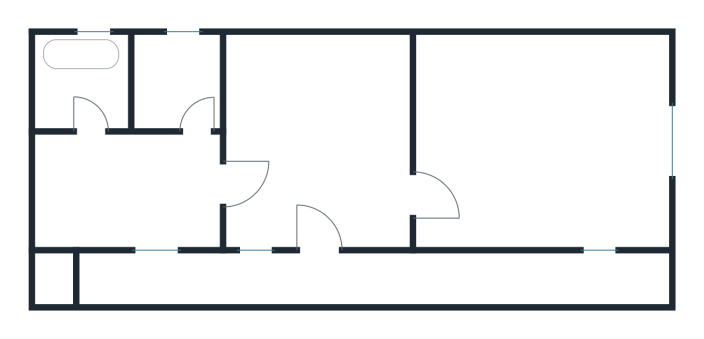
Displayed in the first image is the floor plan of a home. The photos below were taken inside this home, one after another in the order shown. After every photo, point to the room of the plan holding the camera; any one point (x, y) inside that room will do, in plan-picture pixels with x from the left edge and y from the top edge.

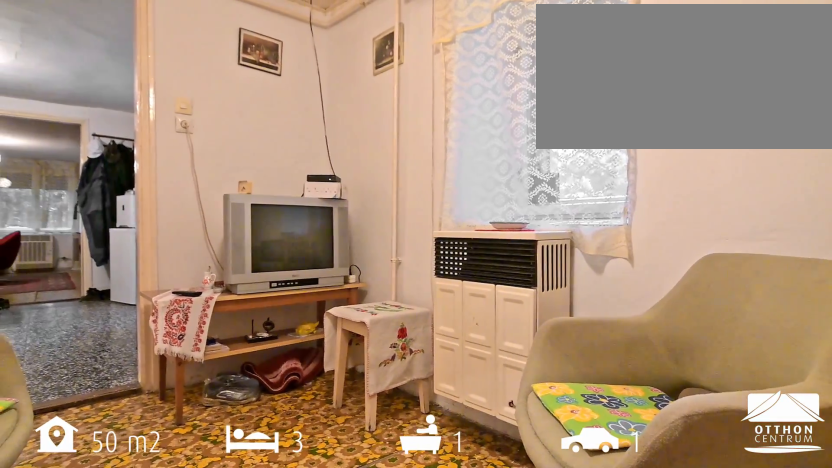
(114, 191)
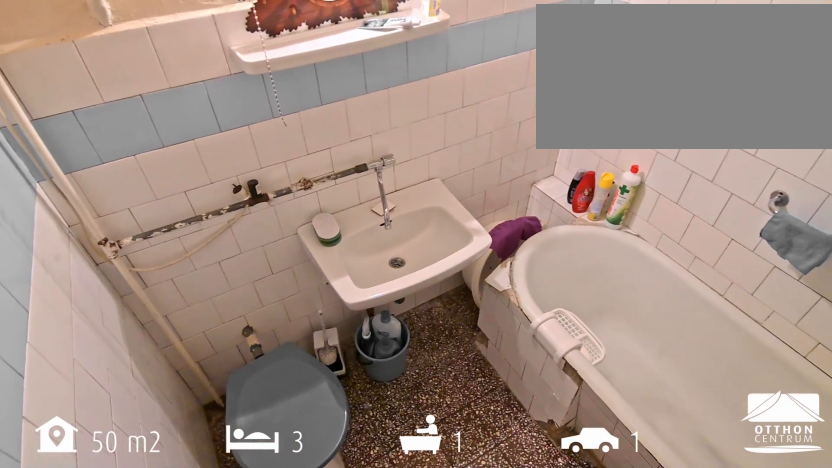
(86, 89)
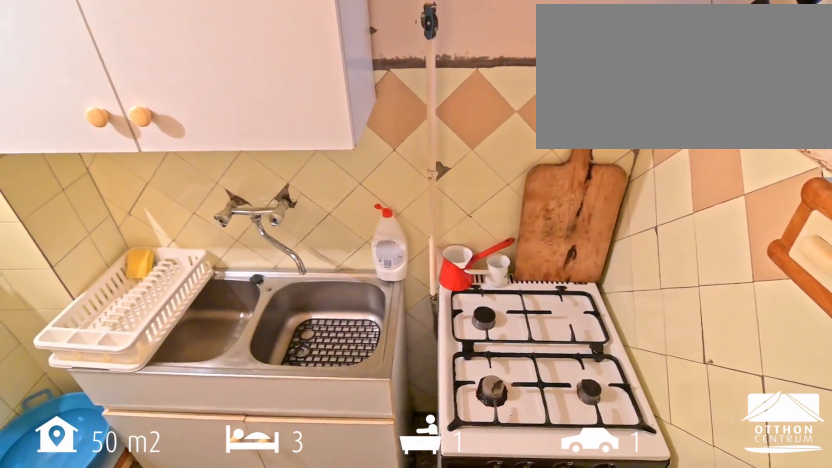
(175, 77)
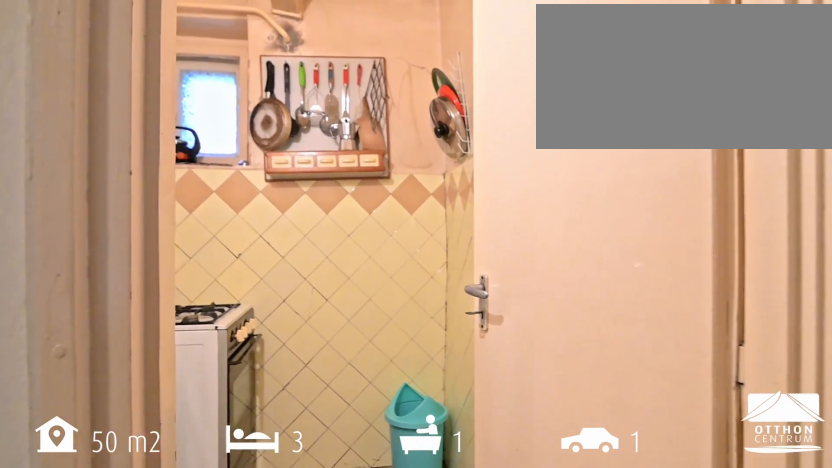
(175, 77)
